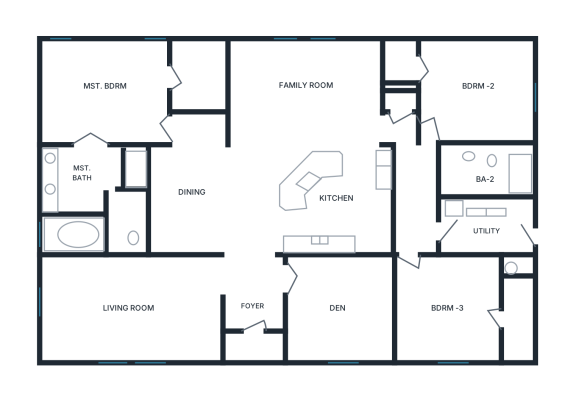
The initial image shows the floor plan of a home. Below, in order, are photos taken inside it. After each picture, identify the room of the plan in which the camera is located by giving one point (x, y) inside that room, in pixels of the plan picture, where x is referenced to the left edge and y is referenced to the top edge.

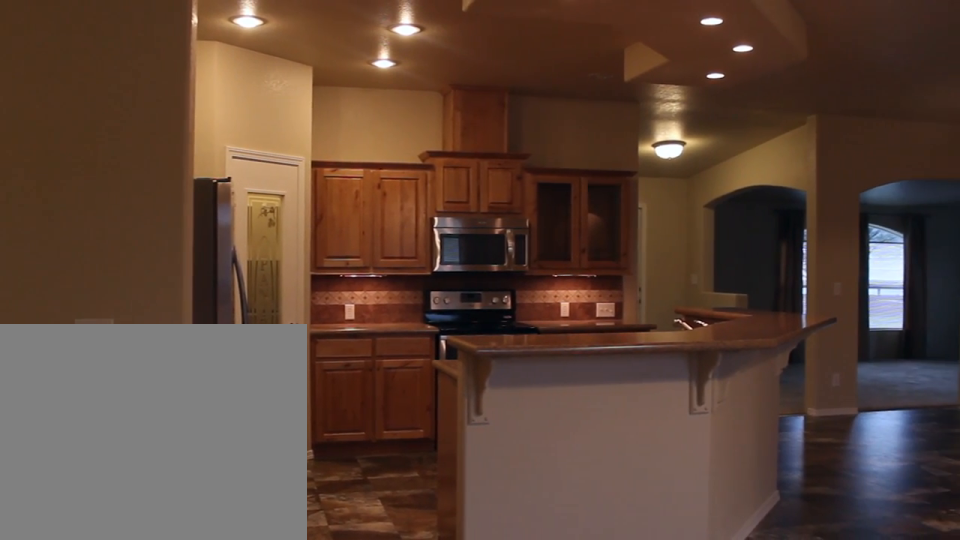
(259, 200)
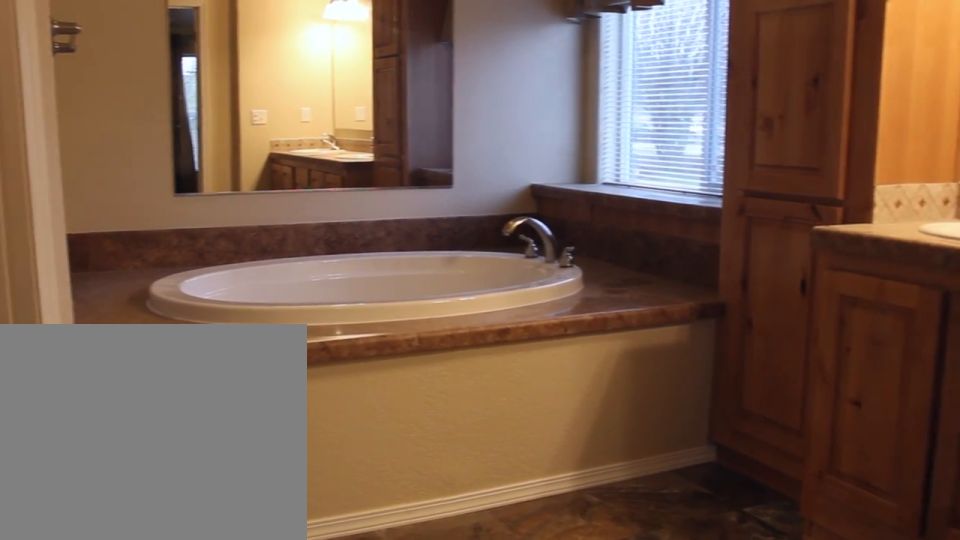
(93, 200)
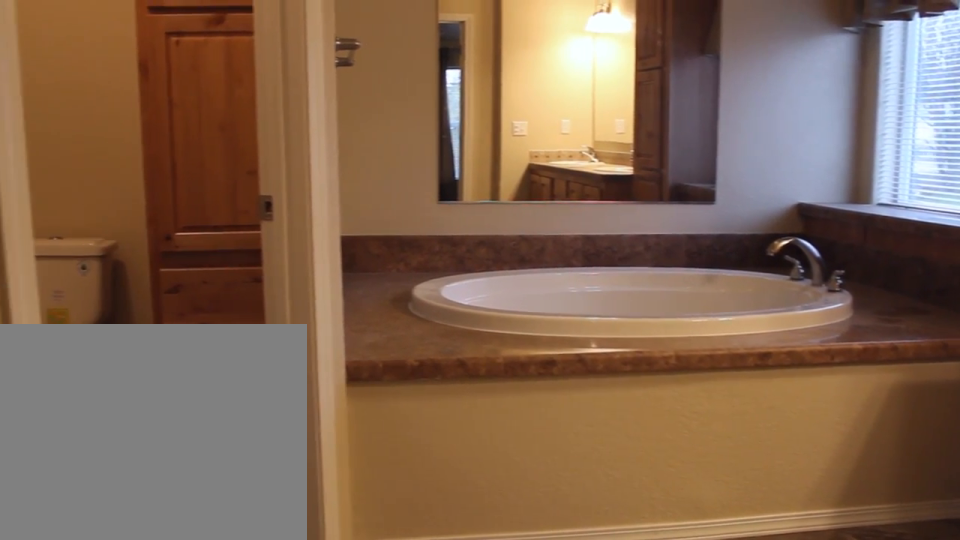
(93, 200)
